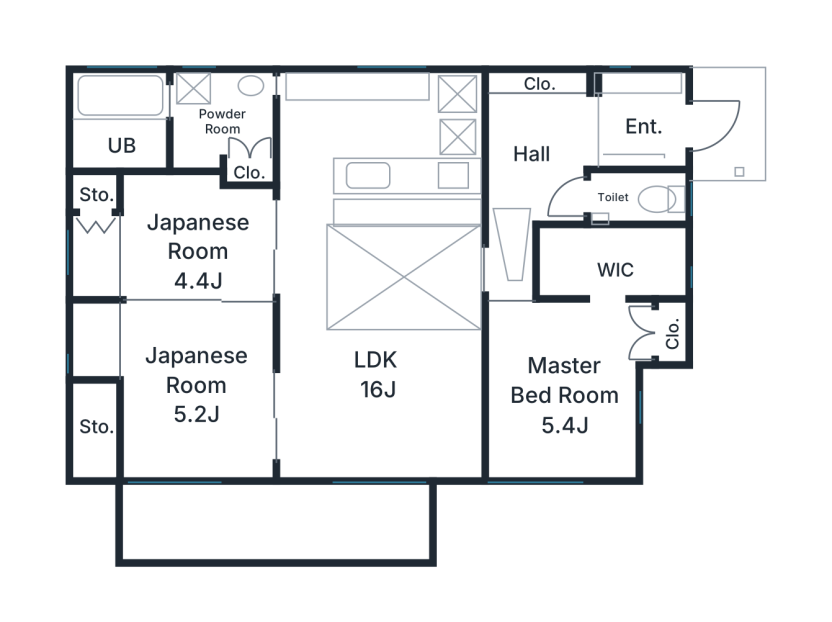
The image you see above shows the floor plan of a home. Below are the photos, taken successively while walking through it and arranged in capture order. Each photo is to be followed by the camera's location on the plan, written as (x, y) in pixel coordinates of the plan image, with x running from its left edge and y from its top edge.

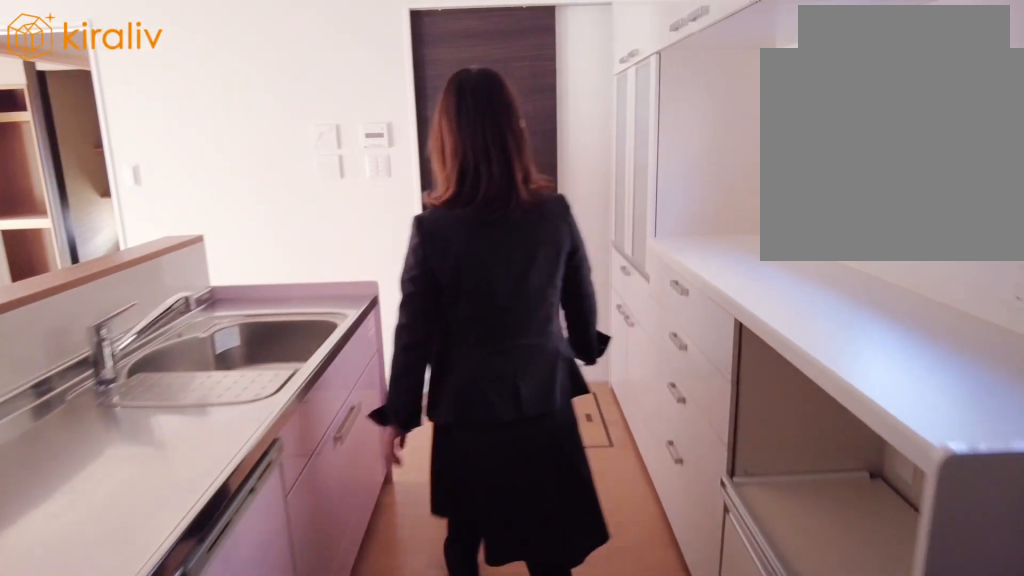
(387, 151)
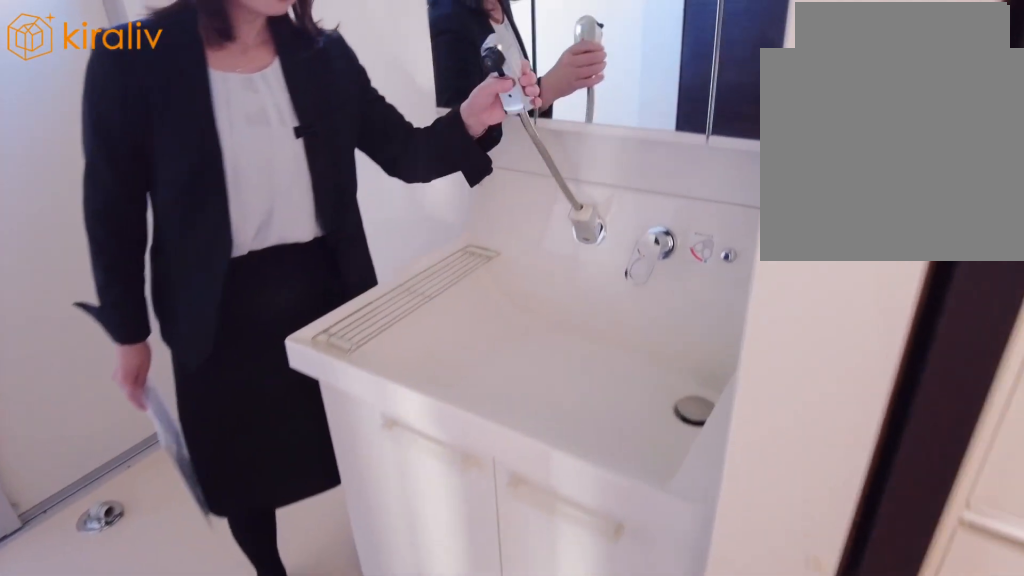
(221, 142)
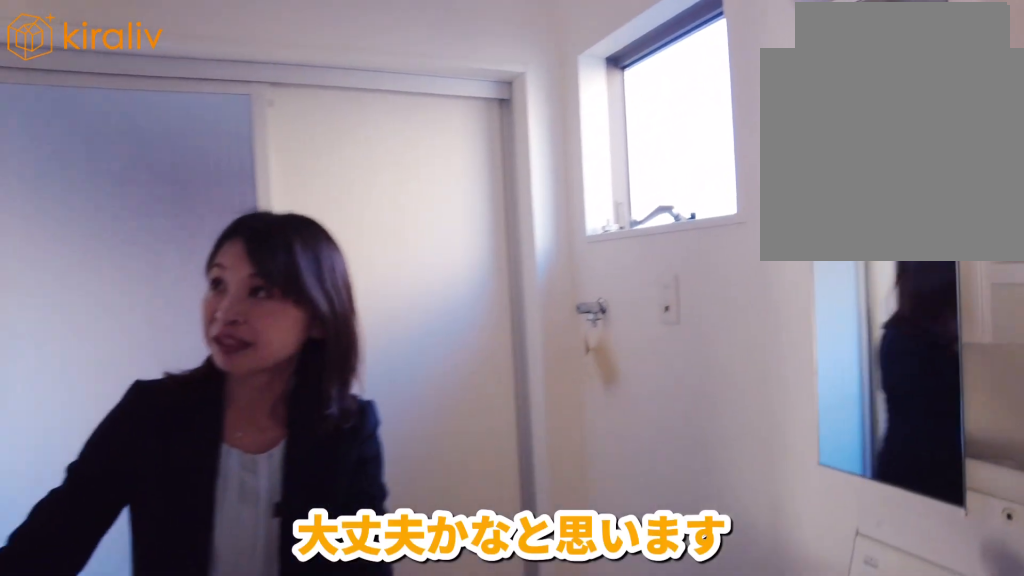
(192, 146)
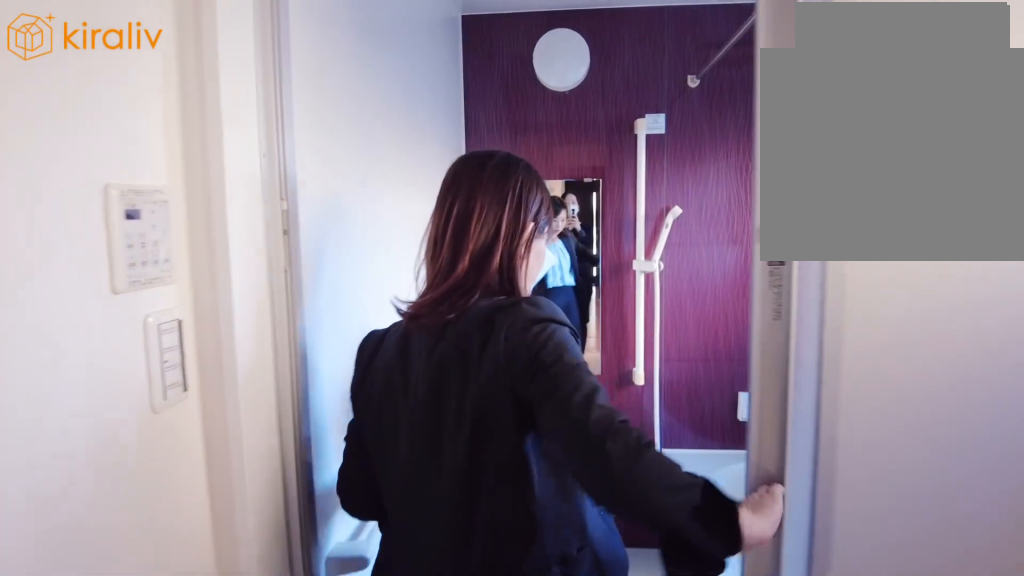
(129, 146)
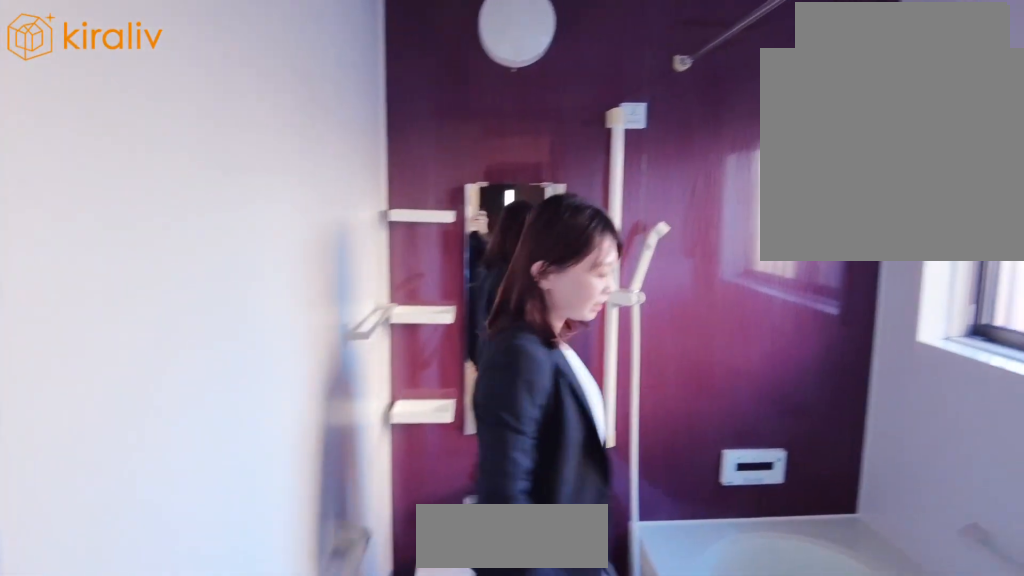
(127, 148)
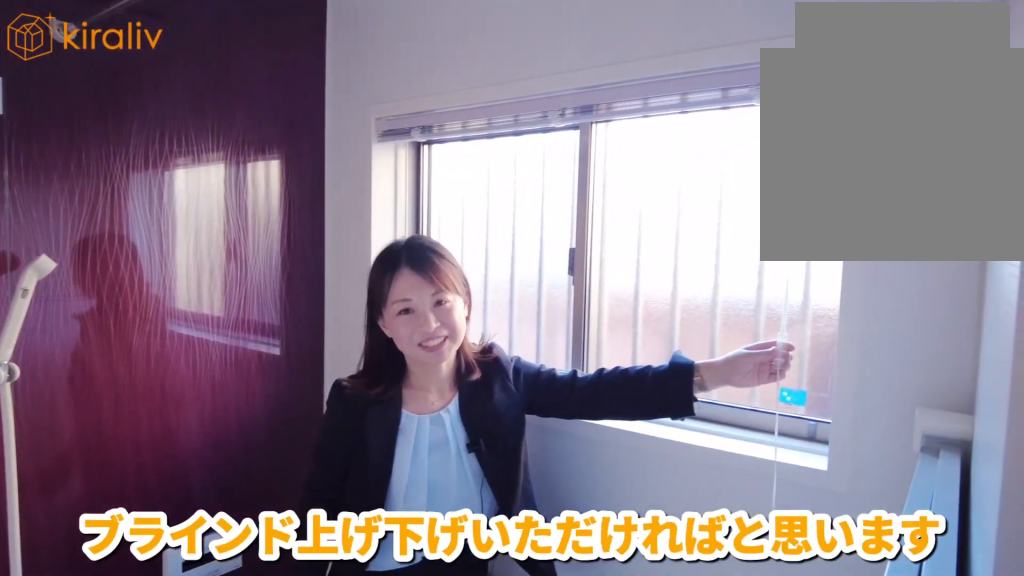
(126, 146)
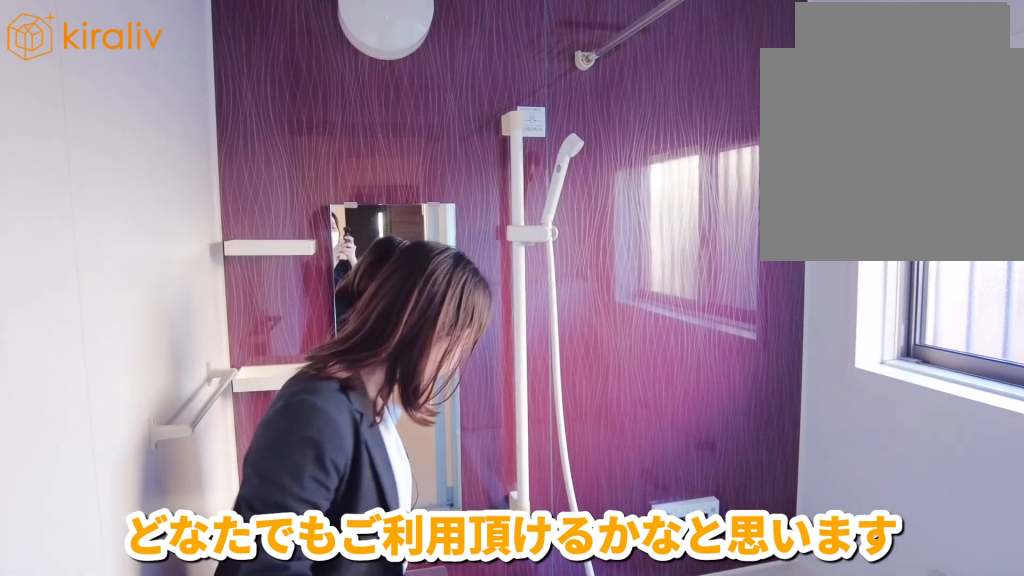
(127, 148)
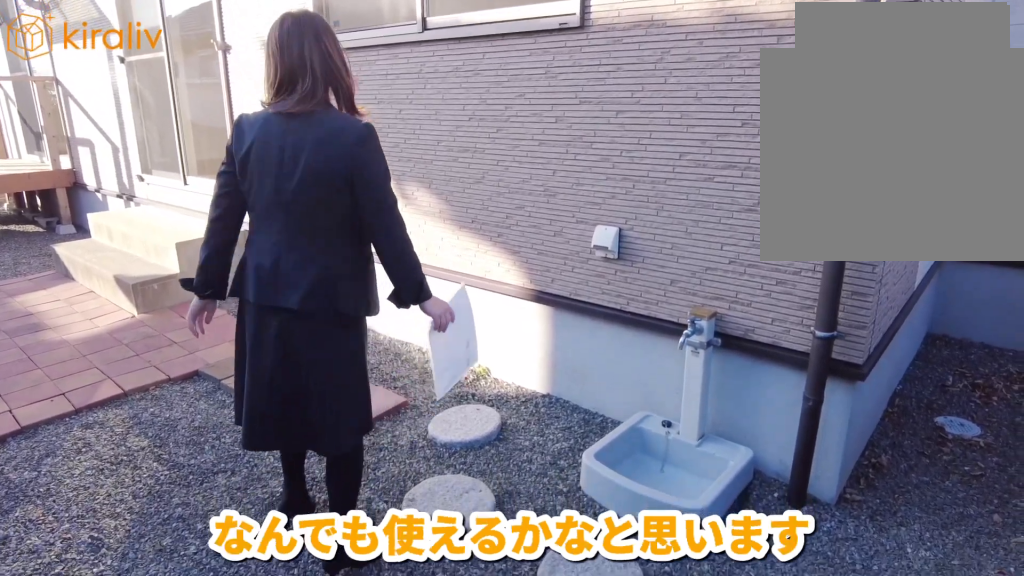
(593, 486)
